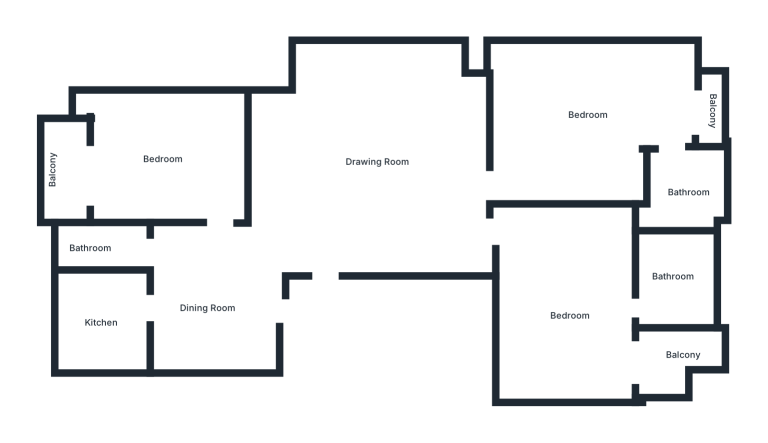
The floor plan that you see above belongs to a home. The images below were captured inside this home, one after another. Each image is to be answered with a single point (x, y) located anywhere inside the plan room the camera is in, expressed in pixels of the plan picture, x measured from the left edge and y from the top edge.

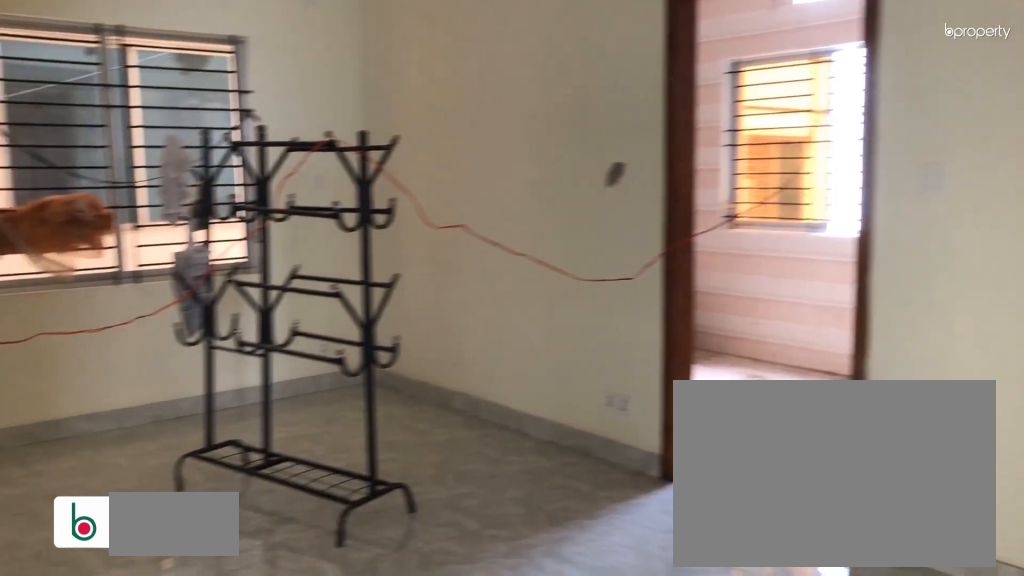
(212, 306)
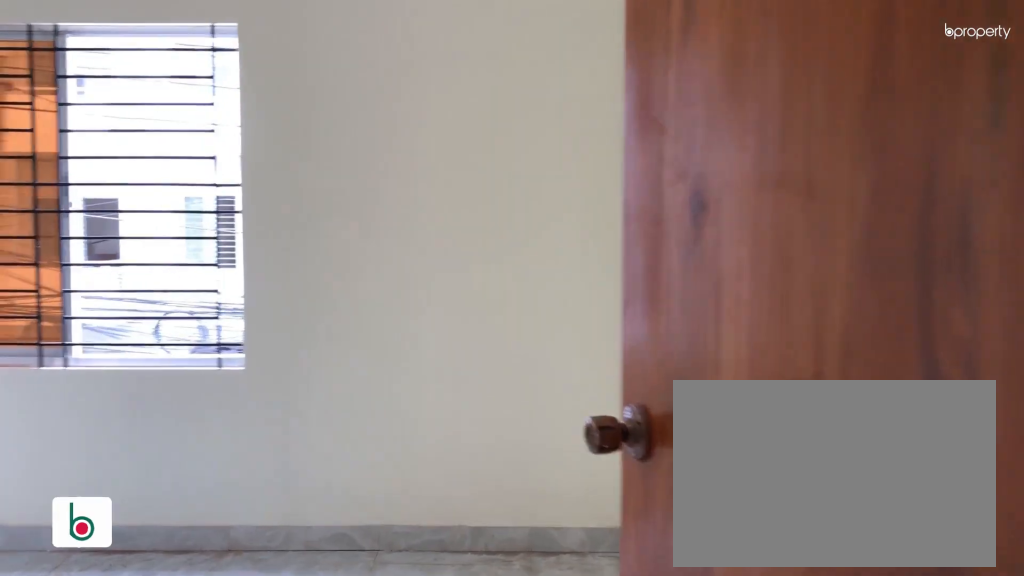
(156, 152)
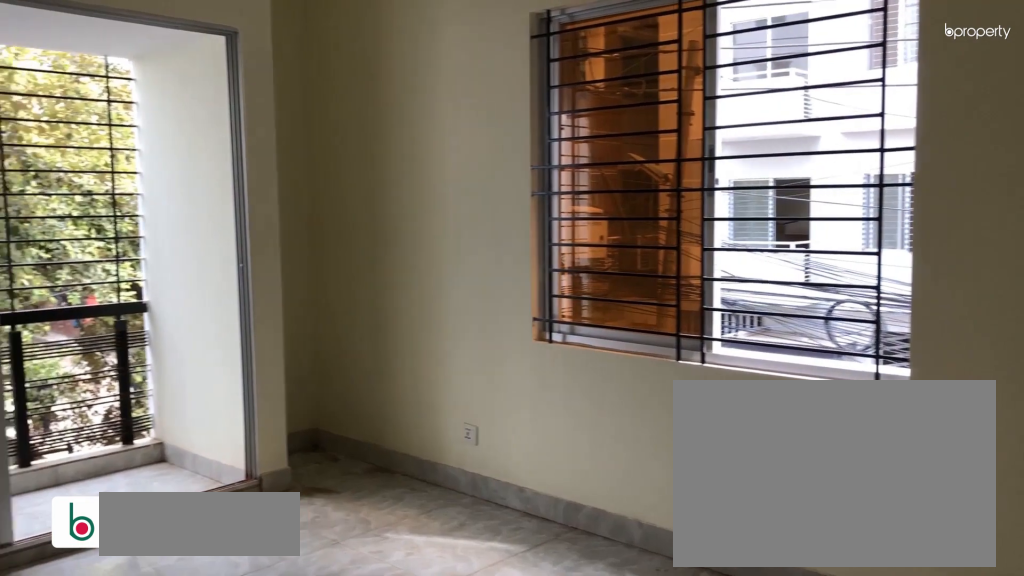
(156, 152)
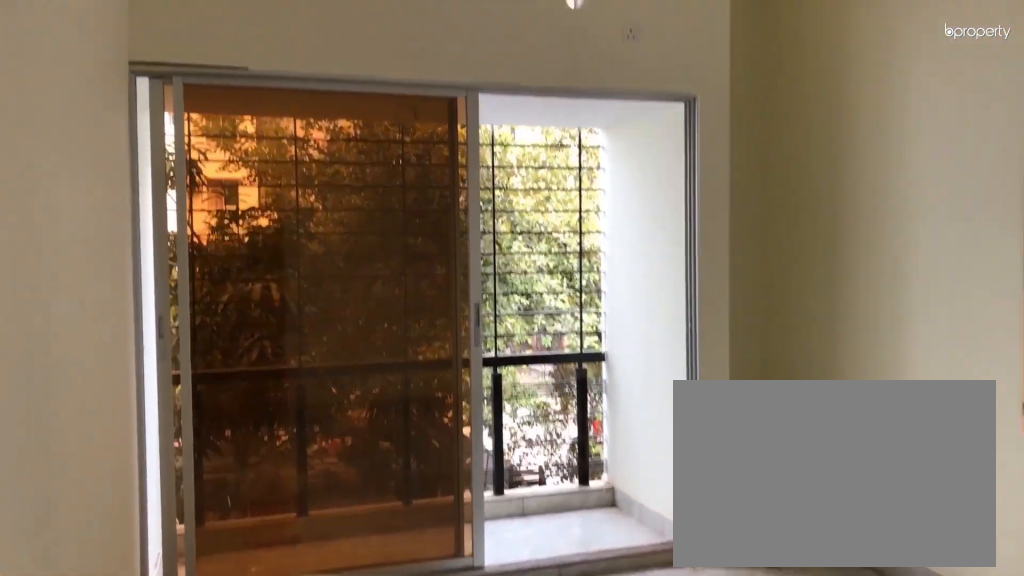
(156, 152)
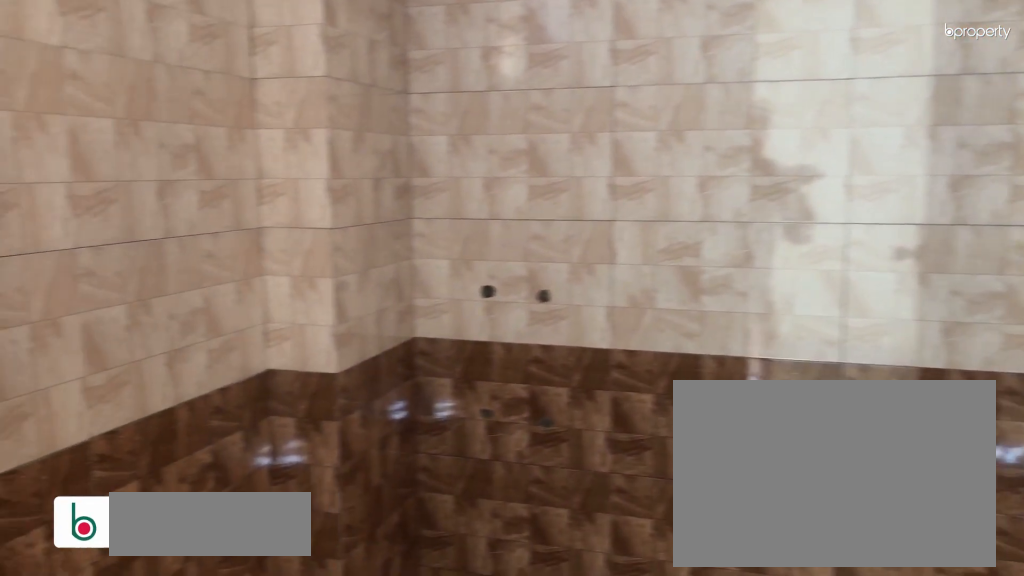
(688, 190)
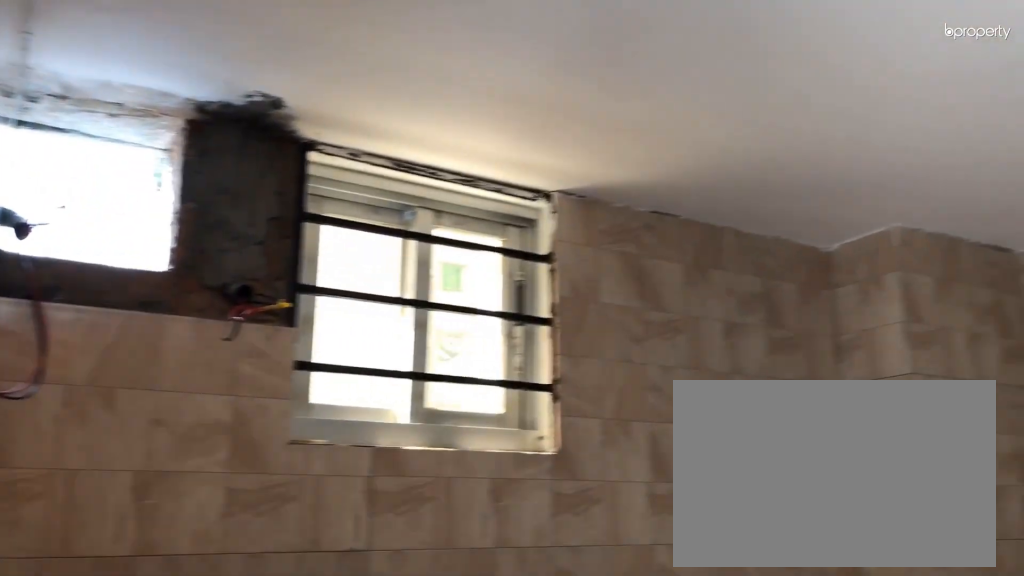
(688, 190)
